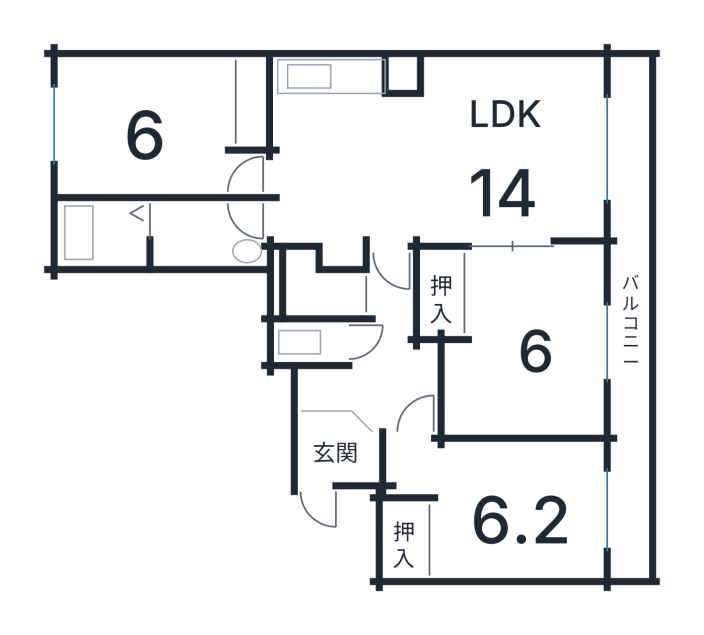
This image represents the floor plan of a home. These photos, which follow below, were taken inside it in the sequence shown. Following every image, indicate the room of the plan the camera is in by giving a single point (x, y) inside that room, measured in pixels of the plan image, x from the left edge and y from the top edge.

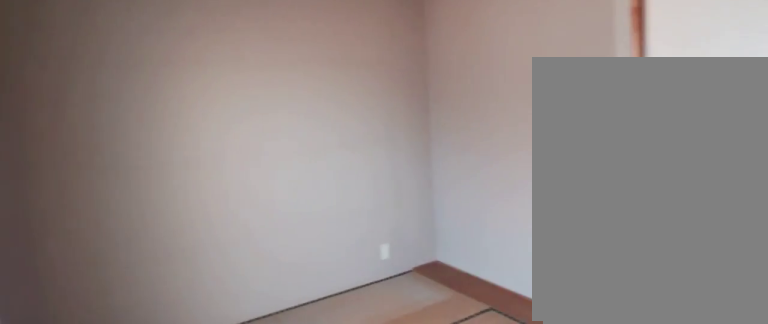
(536, 348)
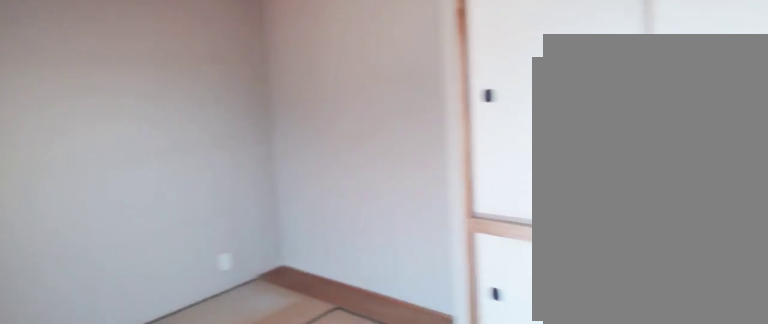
(536, 348)
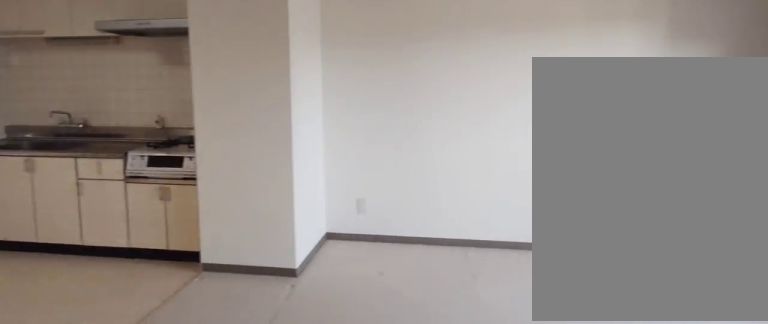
(415, 155)
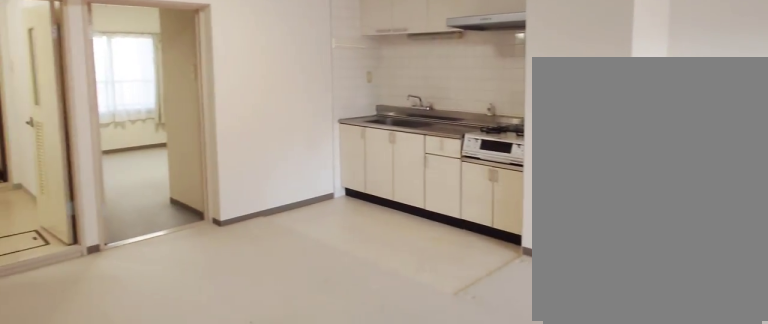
(415, 155)
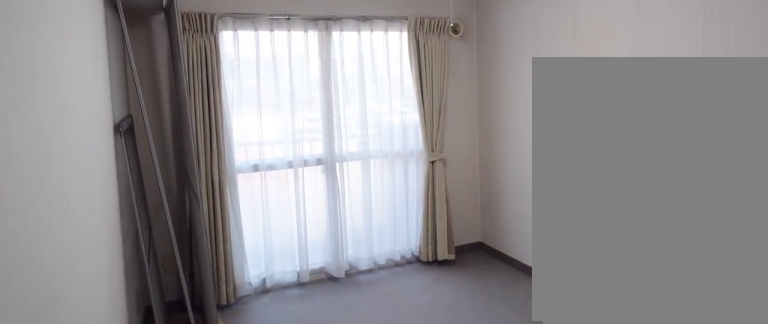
(501, 511)
